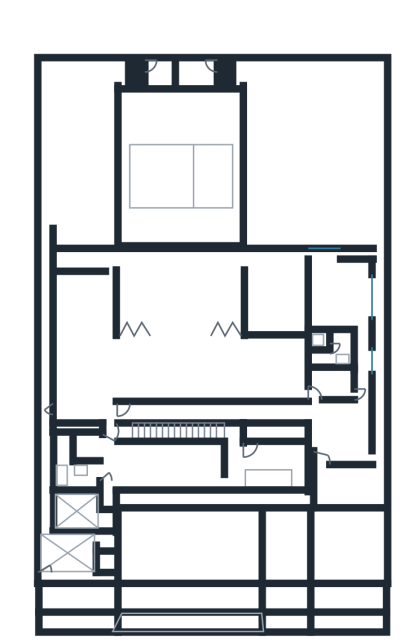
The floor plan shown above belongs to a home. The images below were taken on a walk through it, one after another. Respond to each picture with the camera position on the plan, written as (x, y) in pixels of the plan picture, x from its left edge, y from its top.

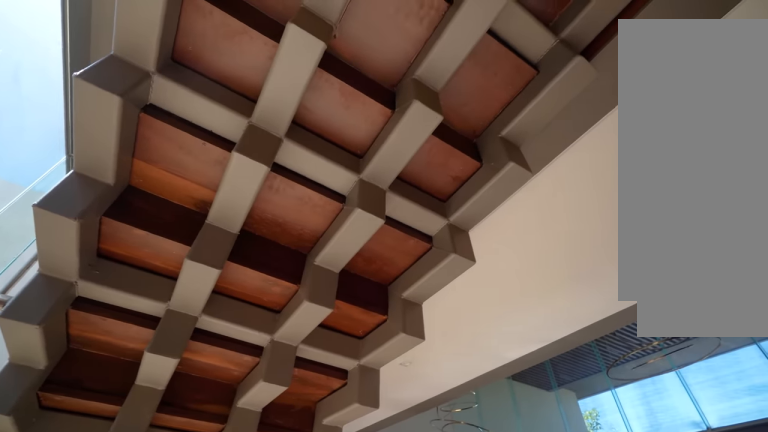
(193, 439)
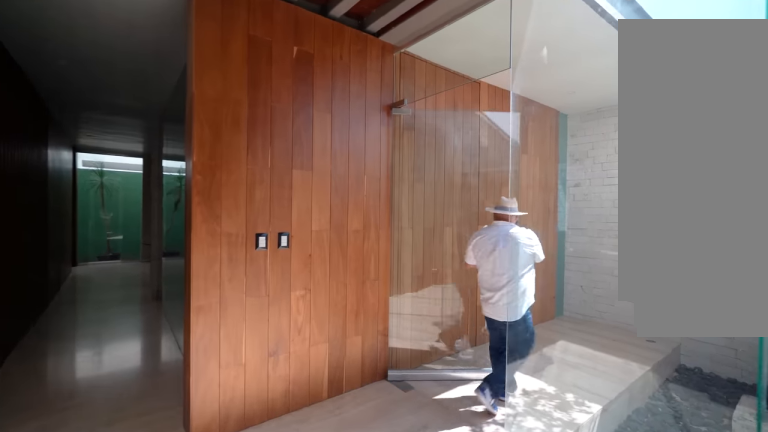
(201, 418)
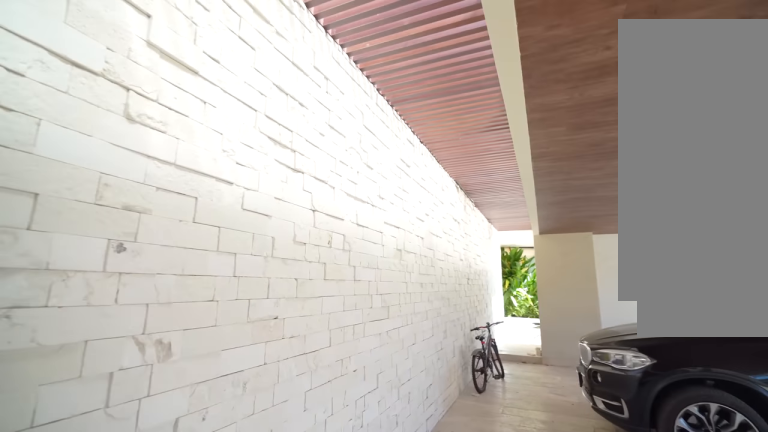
(129, 500)
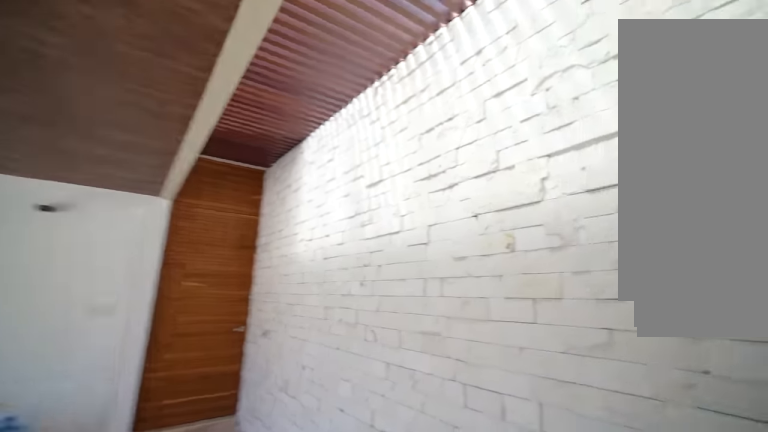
(195, 499)
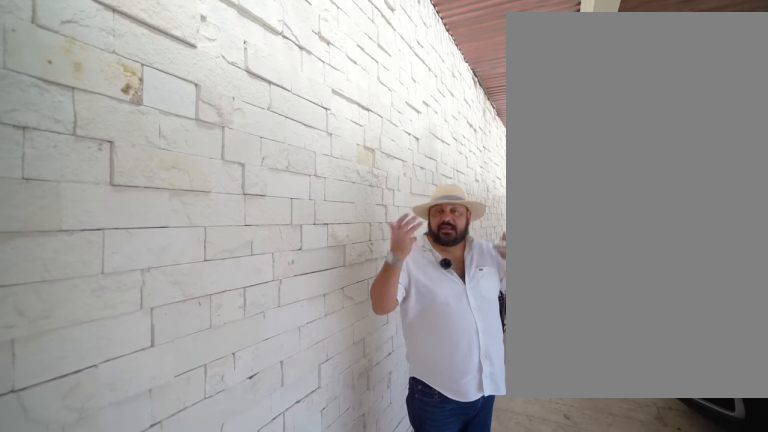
(157, 511)
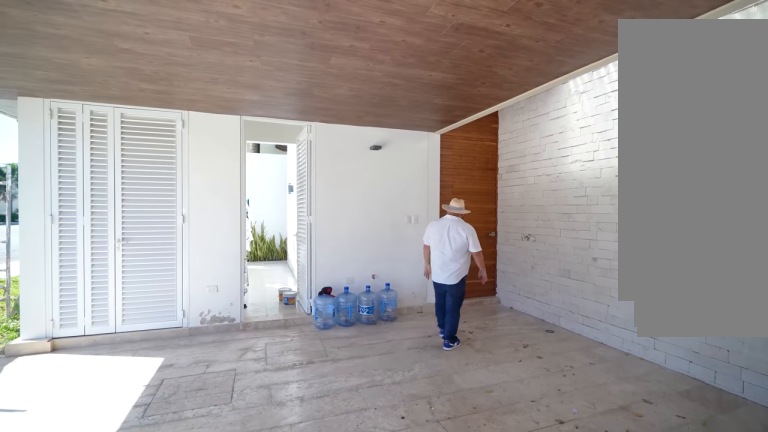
(173, 537)
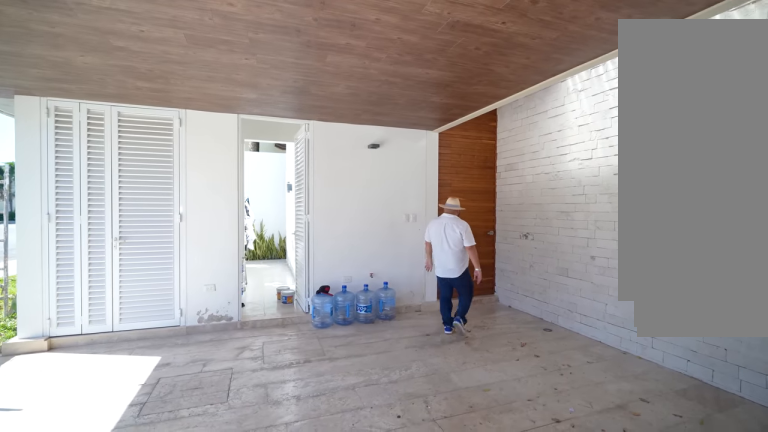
(173, 537)
